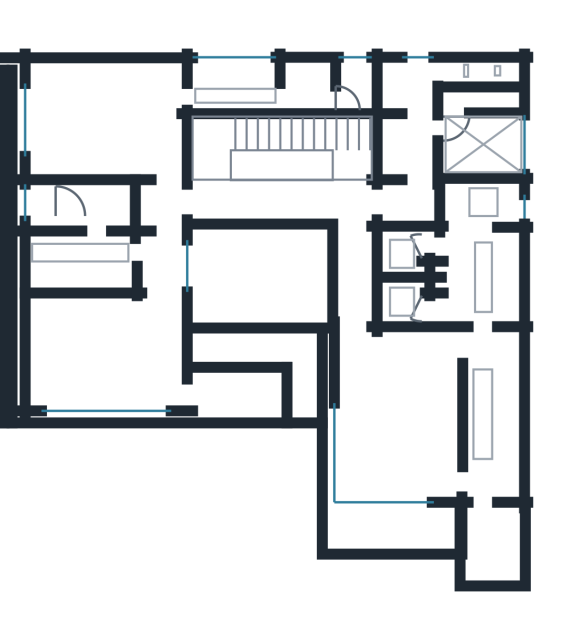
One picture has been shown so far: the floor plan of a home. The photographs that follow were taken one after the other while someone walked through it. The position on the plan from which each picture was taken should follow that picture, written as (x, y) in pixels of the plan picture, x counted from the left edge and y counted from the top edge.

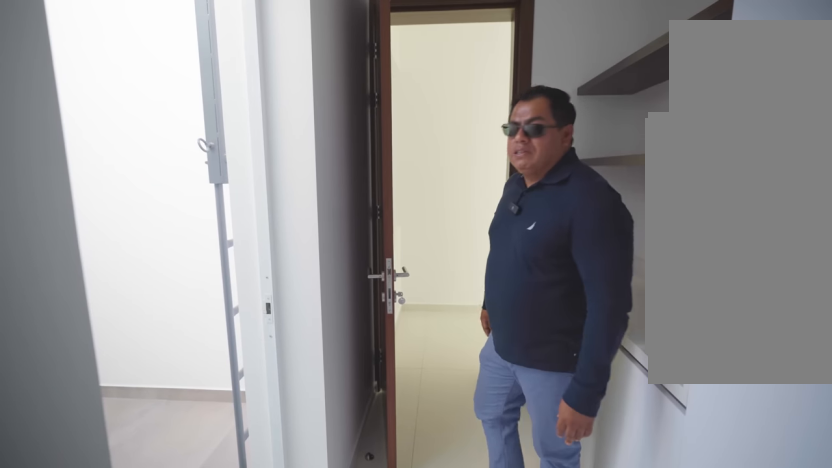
(415, 108)
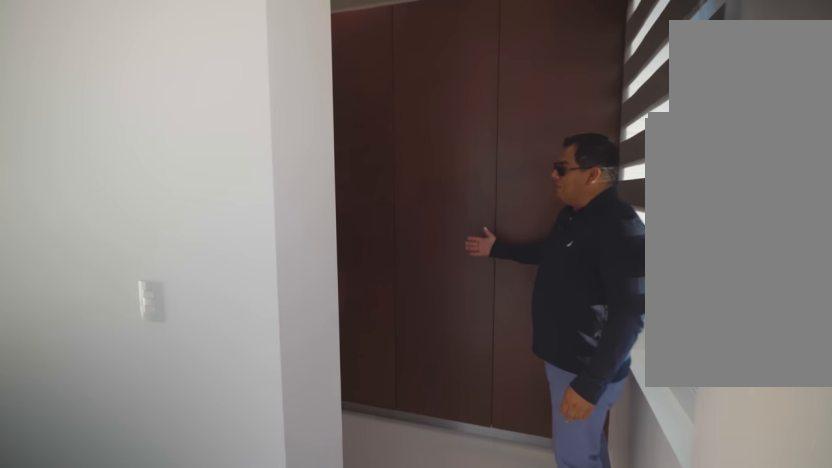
(433, 480)
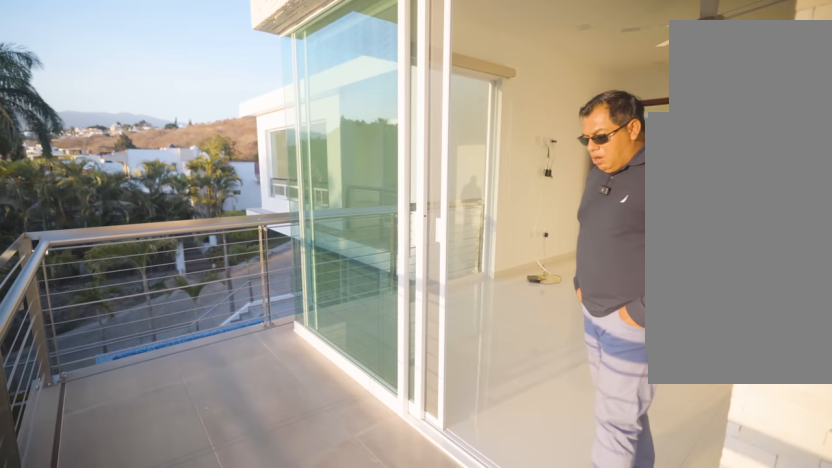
(417, 524)
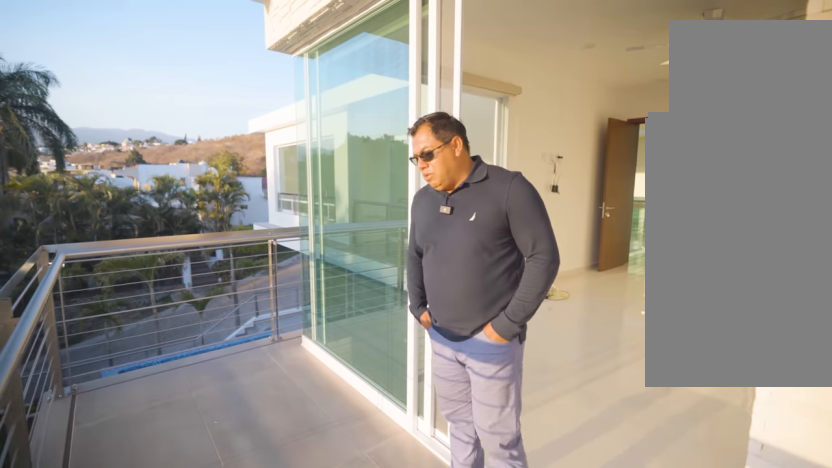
(417, 524)
